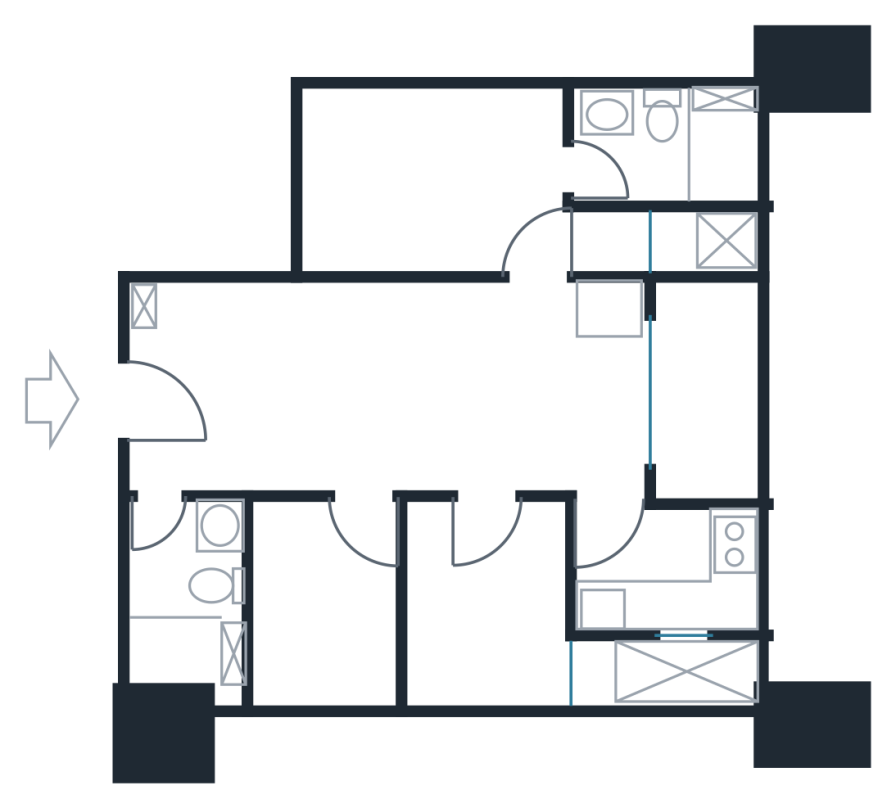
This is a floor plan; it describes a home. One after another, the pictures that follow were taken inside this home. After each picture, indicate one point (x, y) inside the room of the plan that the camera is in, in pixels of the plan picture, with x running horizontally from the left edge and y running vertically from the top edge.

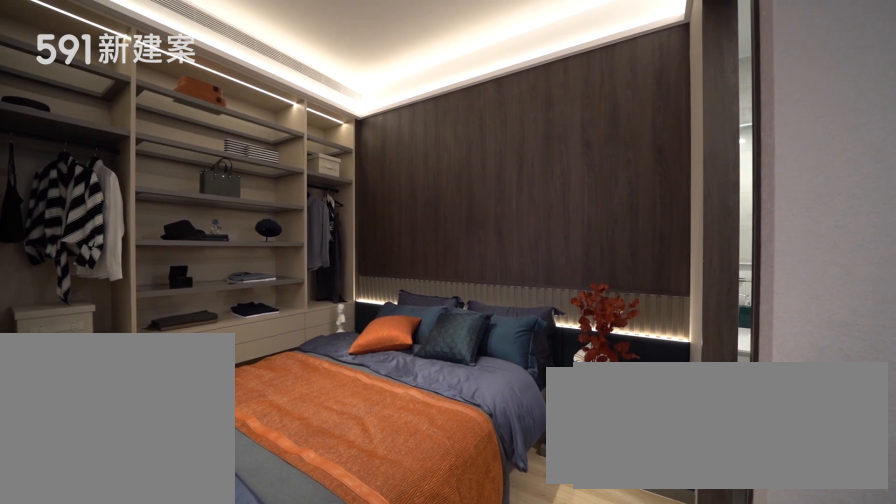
(448, 184)
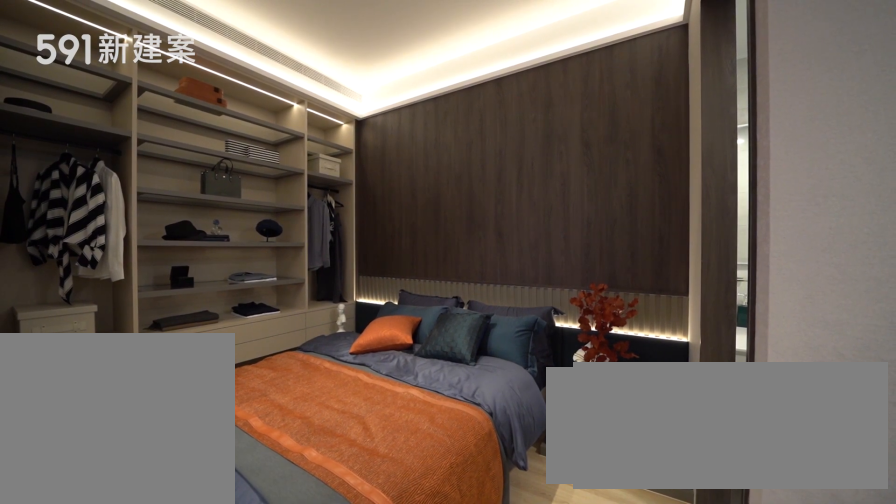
(448, 184)
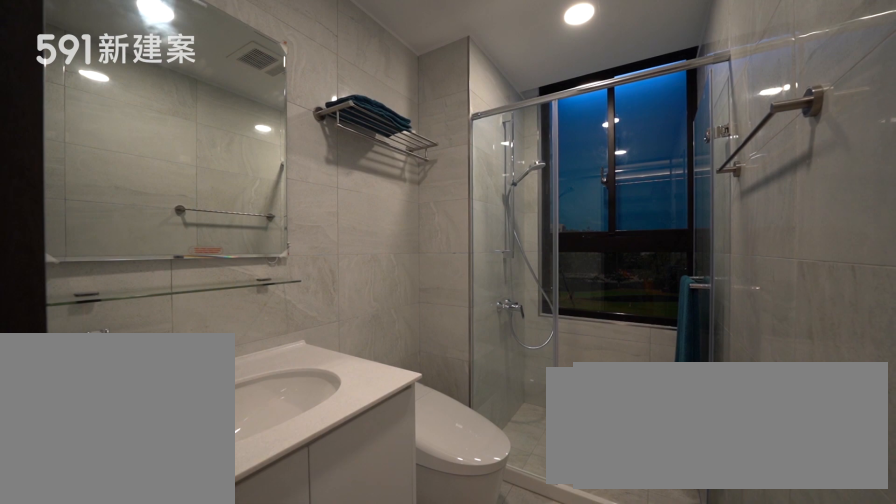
(667, 144)
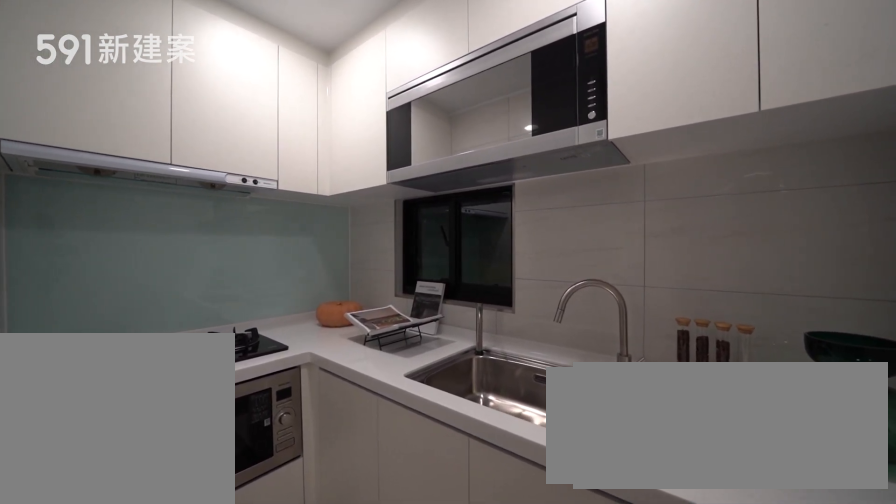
(669, 571)
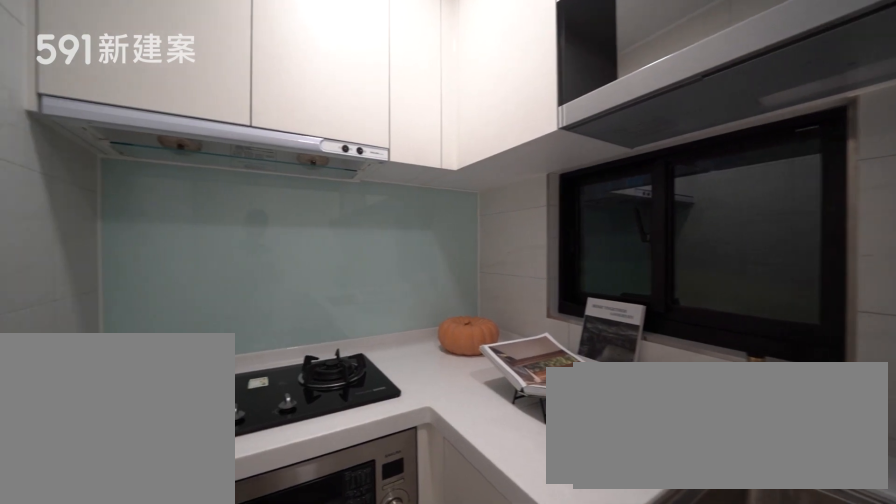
(669, 571)
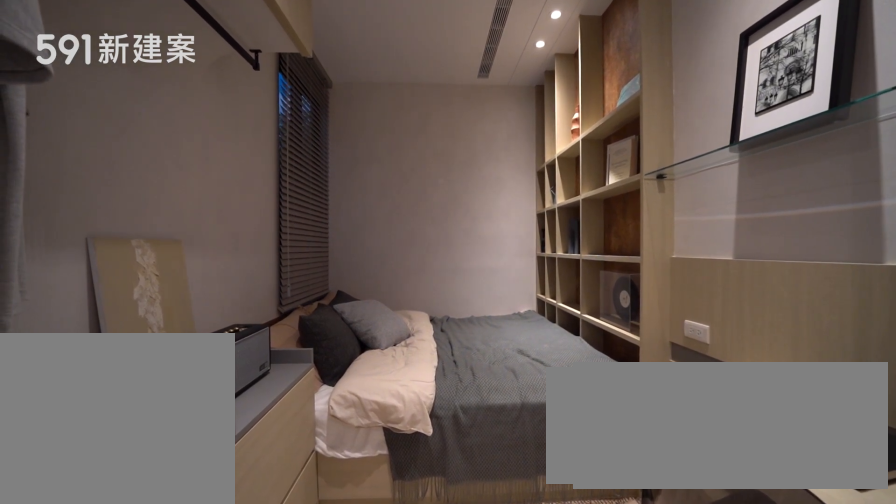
(484, 609)
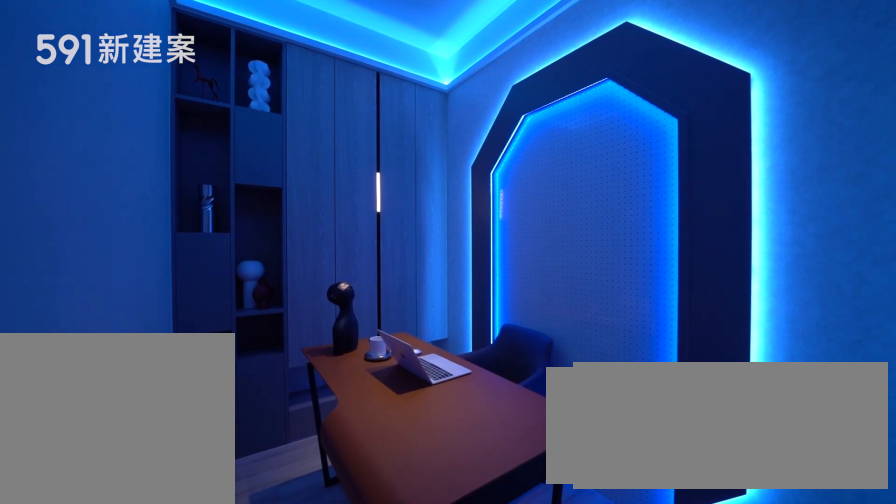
(320, 603)
